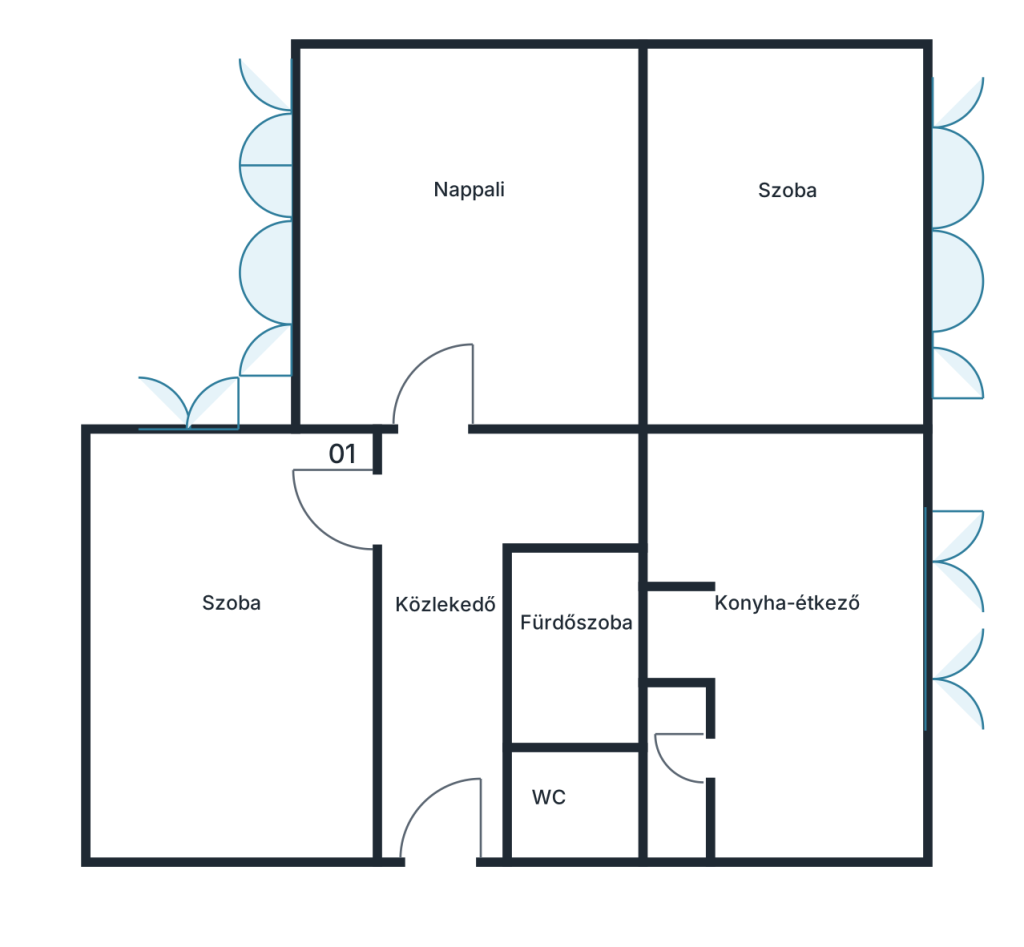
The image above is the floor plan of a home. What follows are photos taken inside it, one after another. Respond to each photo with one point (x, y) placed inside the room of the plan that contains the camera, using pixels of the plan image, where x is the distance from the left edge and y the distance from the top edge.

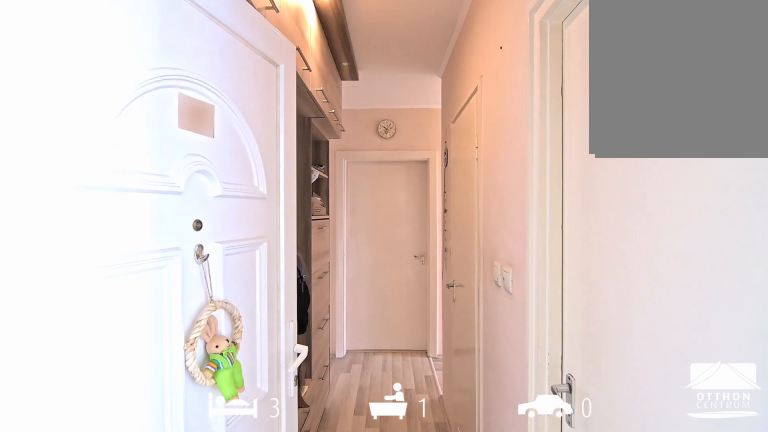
(448, 811)
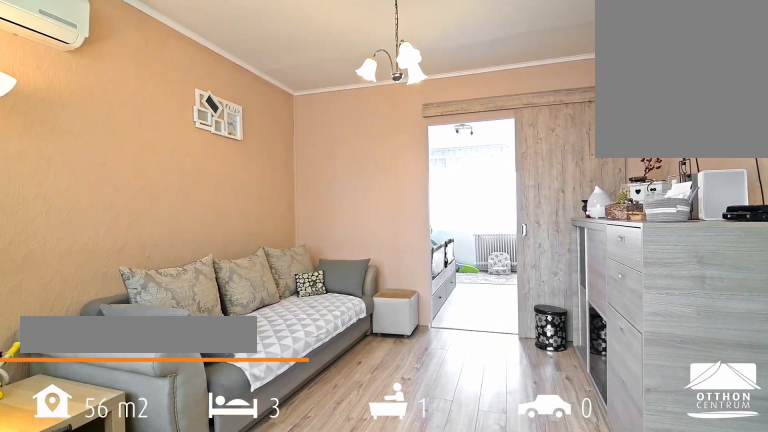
(472, 268)
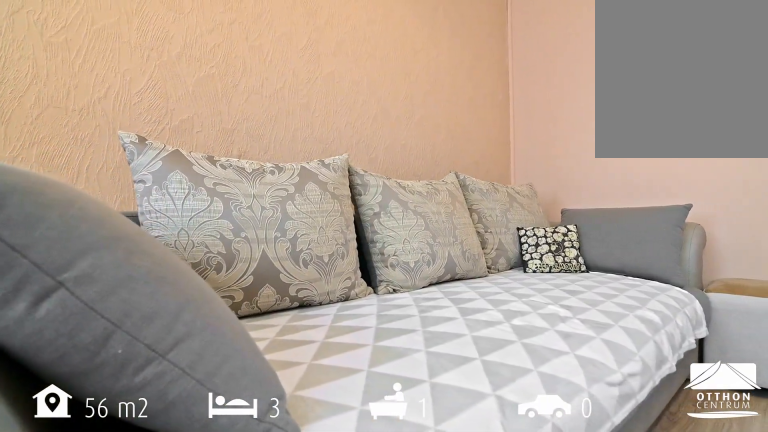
(472, 268)
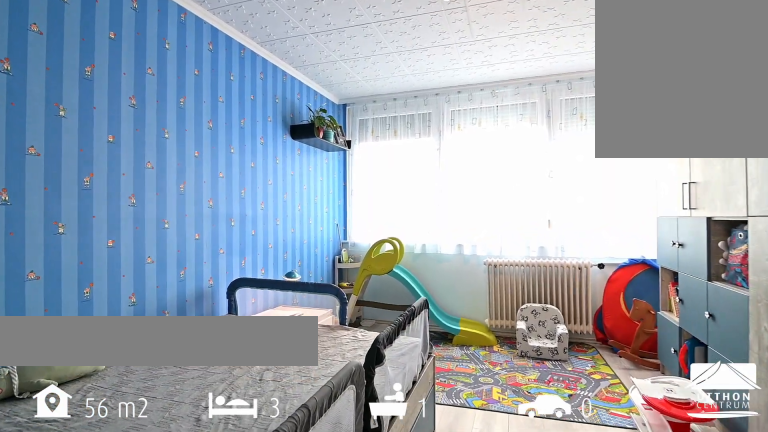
(802, 268)
